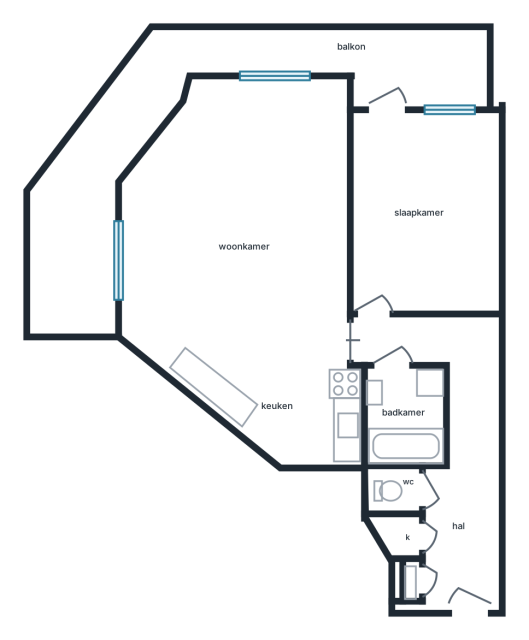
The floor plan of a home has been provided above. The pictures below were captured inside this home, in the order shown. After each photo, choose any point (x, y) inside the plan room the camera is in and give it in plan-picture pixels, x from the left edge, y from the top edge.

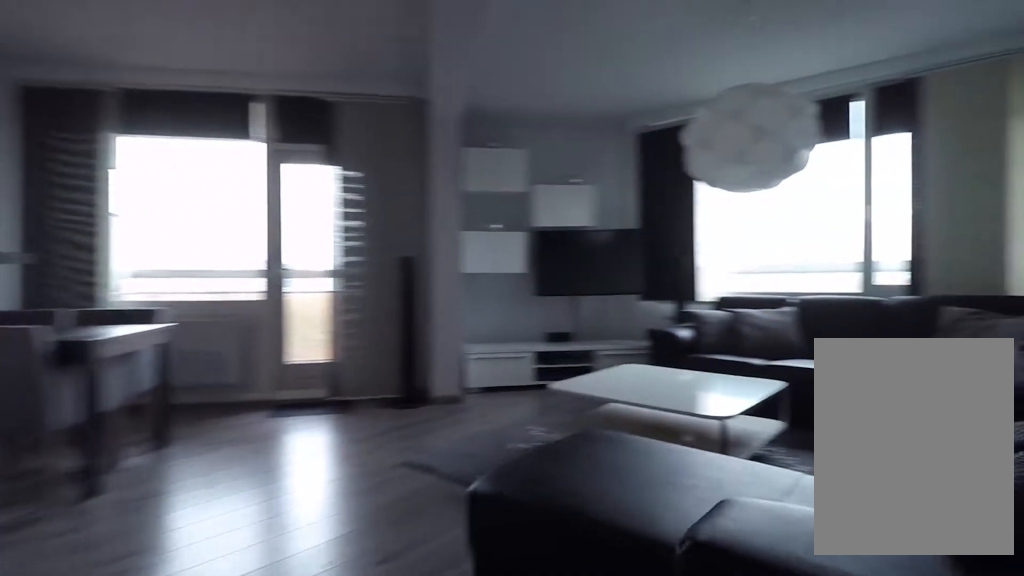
(237, 269)
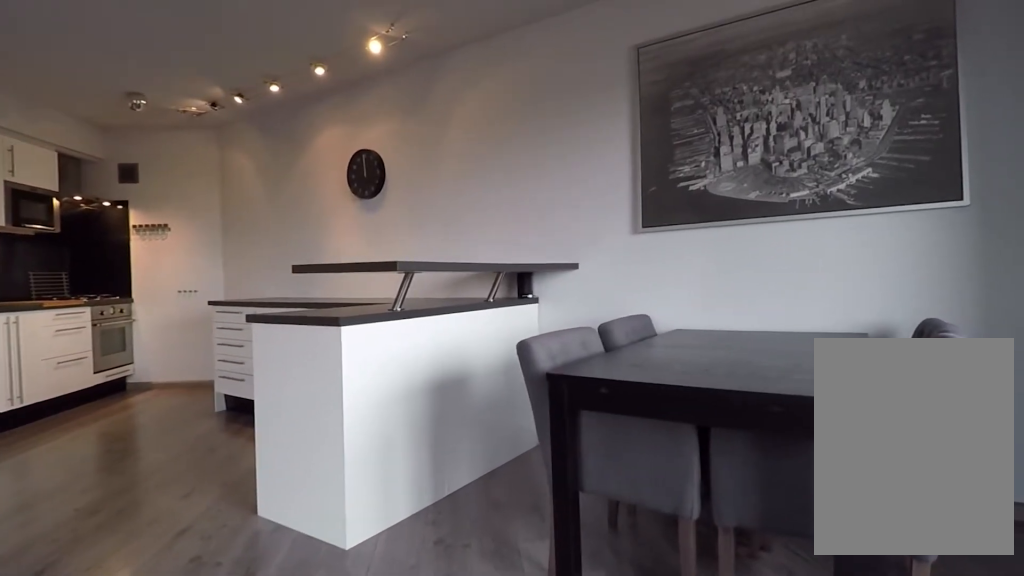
(237, 269)
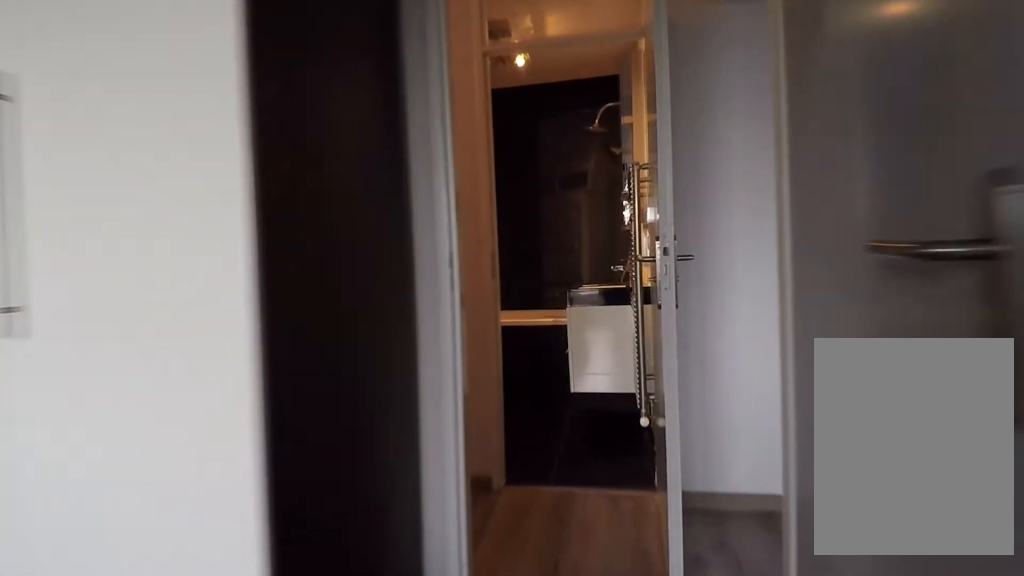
(429, 216)
